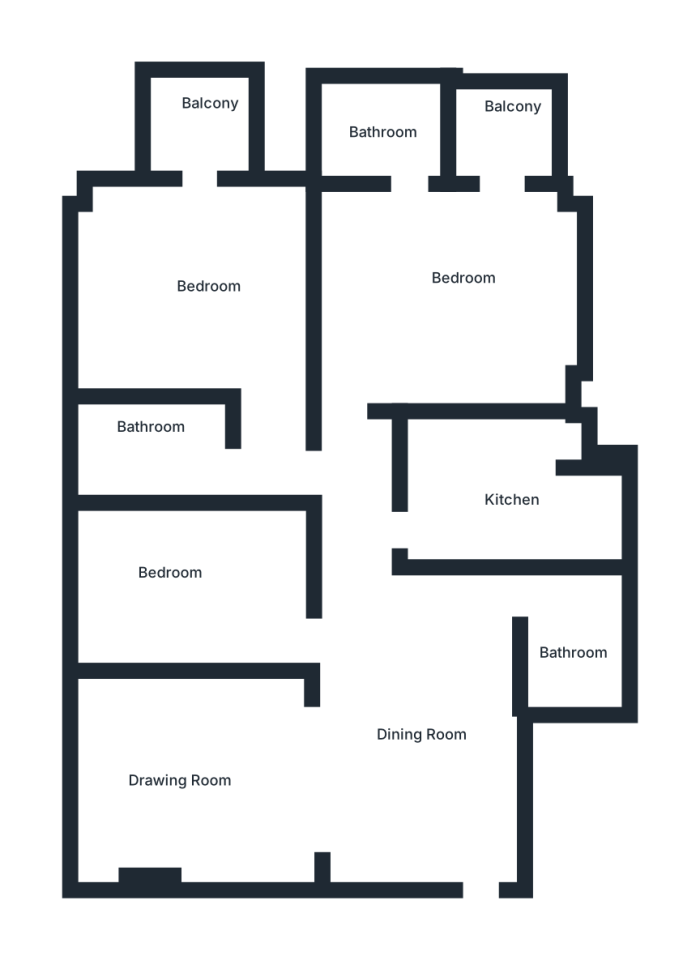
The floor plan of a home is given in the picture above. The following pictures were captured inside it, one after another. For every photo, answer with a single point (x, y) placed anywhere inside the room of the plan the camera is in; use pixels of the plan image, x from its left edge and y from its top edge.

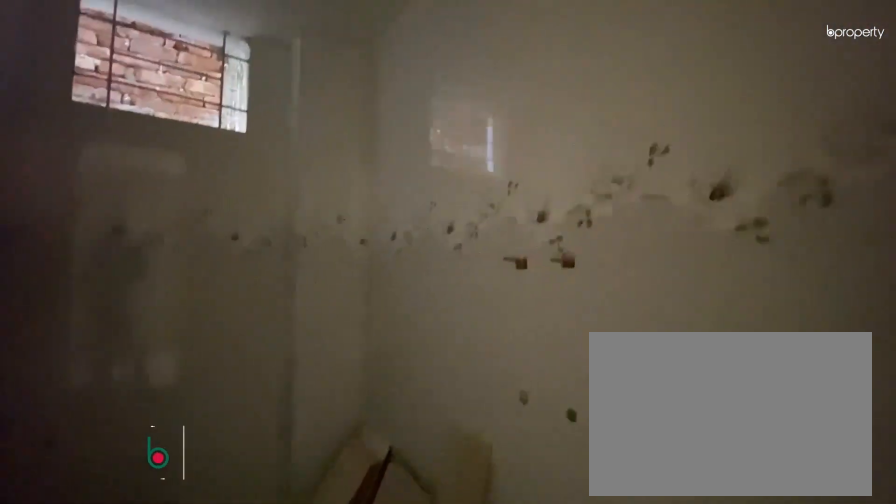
(162, 451)
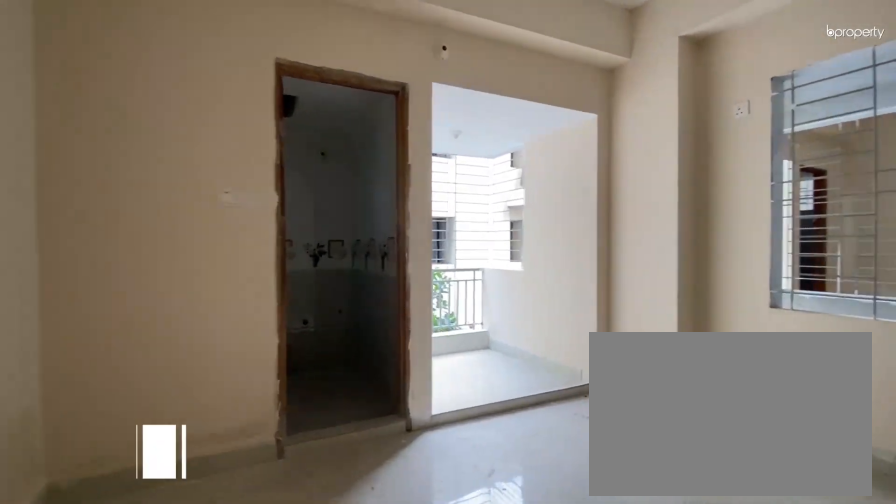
(427, 297)
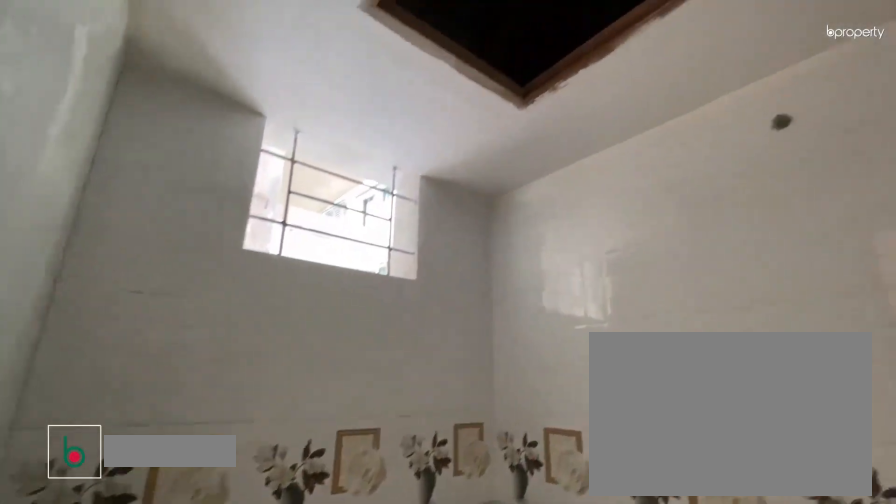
(390, 135)
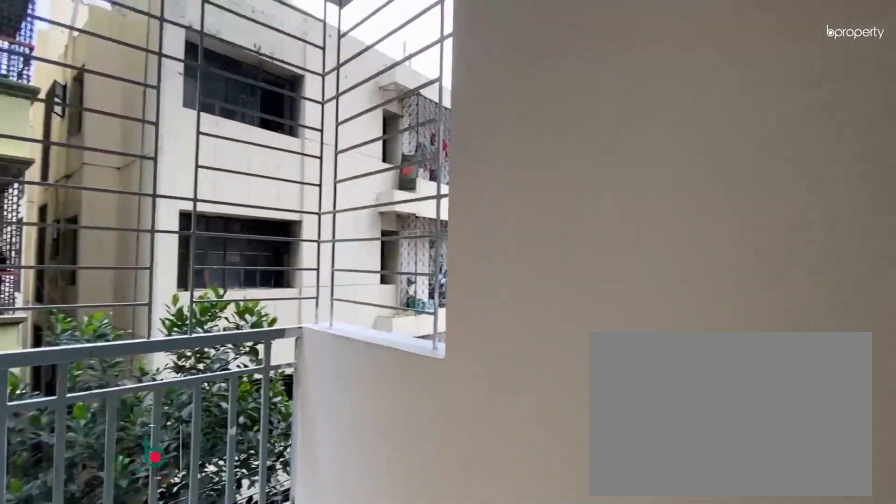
(501, 131)
